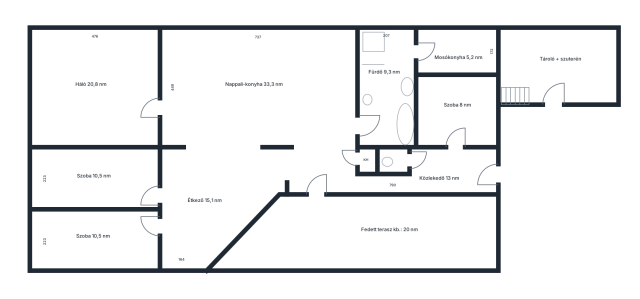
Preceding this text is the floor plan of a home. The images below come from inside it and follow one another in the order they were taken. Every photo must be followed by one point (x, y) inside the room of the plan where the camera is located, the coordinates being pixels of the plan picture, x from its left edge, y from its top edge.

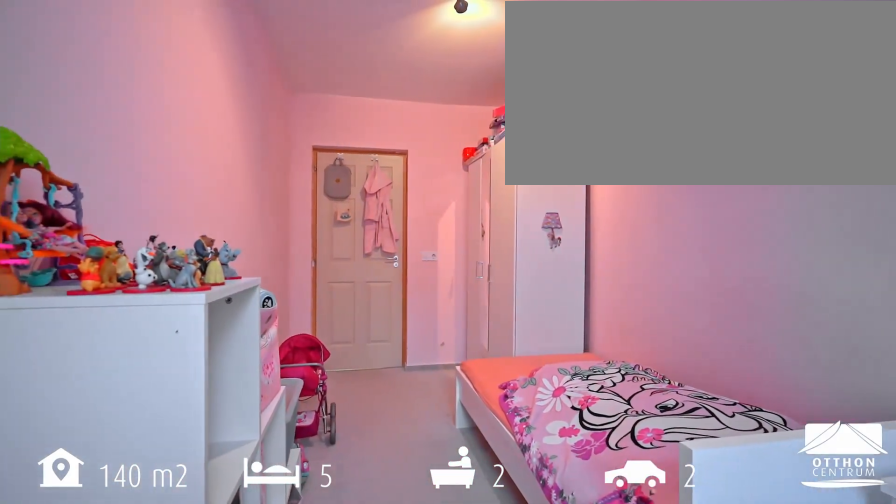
(97, 239)
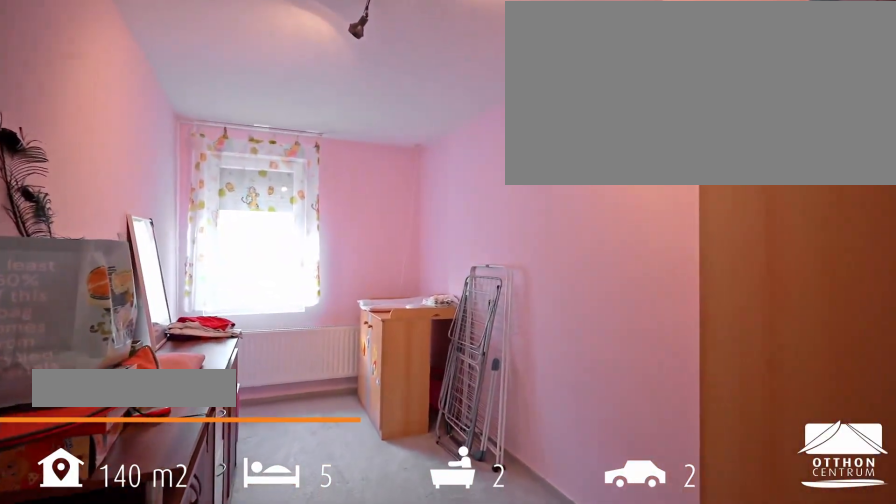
(96, 178)
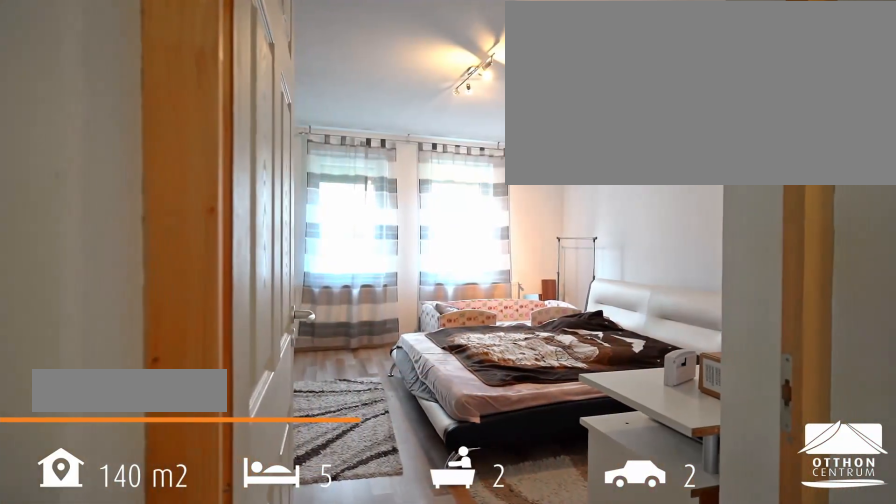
(94, 86)
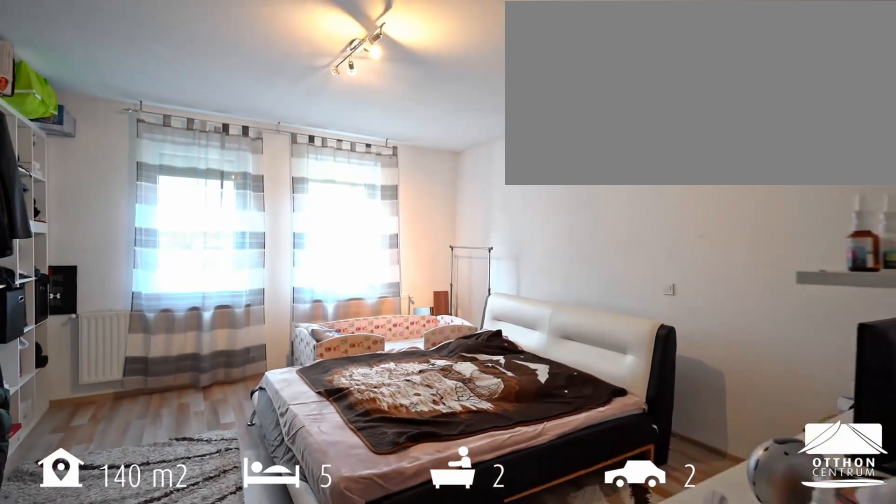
(94, 86)
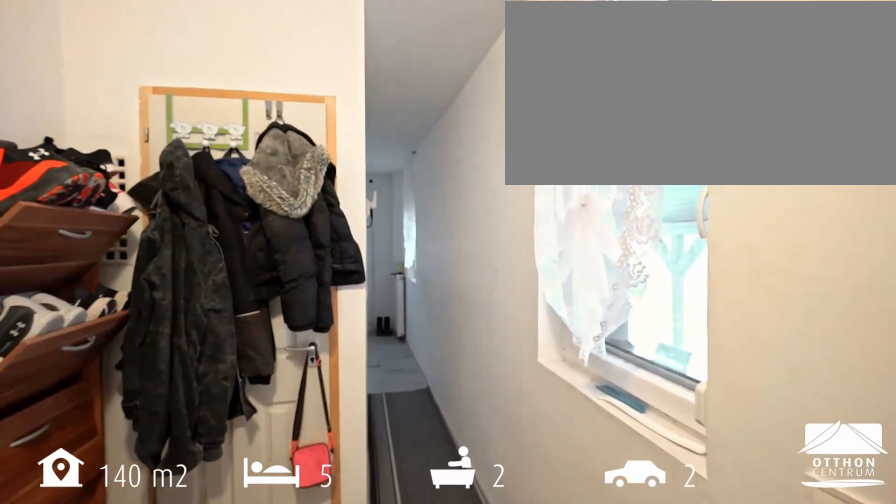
(388, 183)
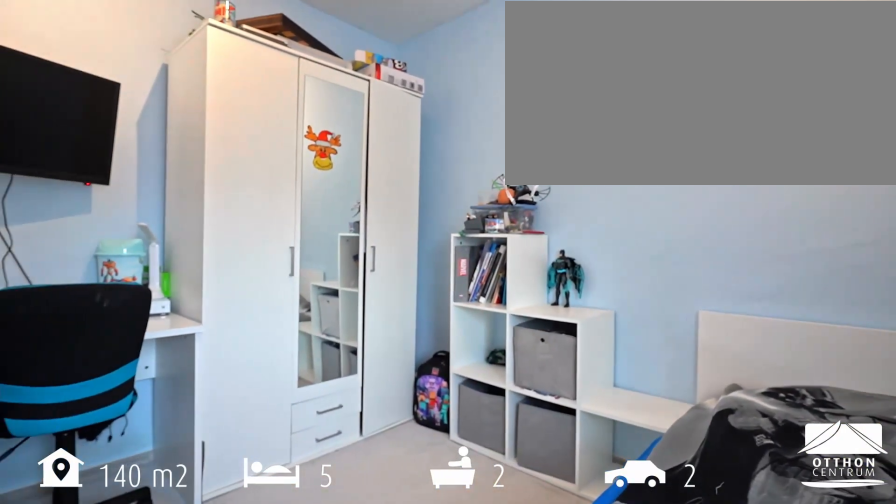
(456, 113)
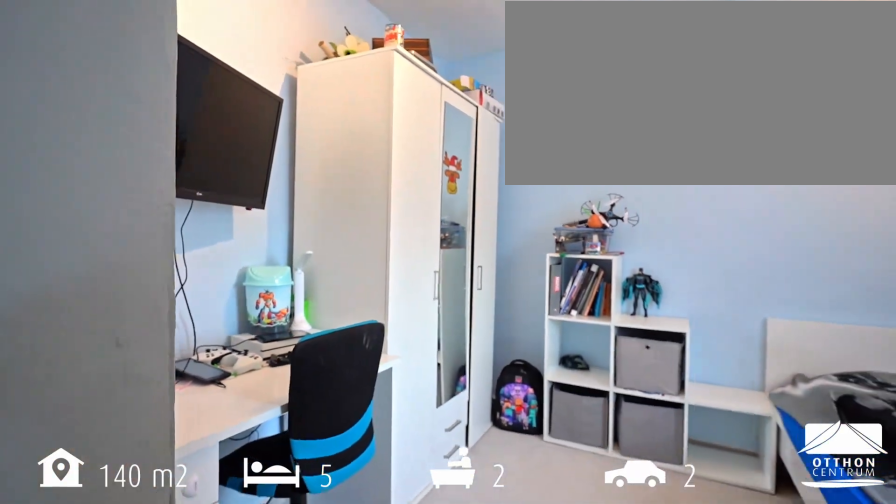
(456, 113)
